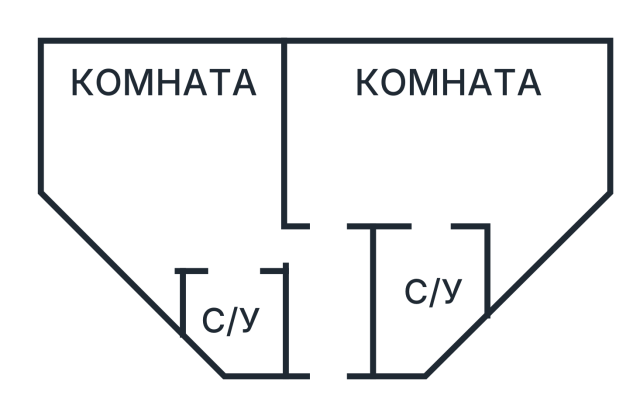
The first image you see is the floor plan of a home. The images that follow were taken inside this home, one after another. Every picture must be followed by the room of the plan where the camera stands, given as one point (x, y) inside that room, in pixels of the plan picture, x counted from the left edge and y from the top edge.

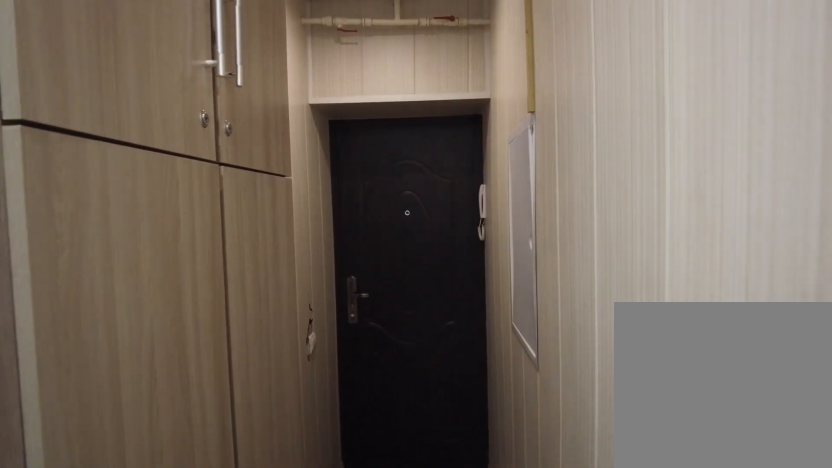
(336, 317)
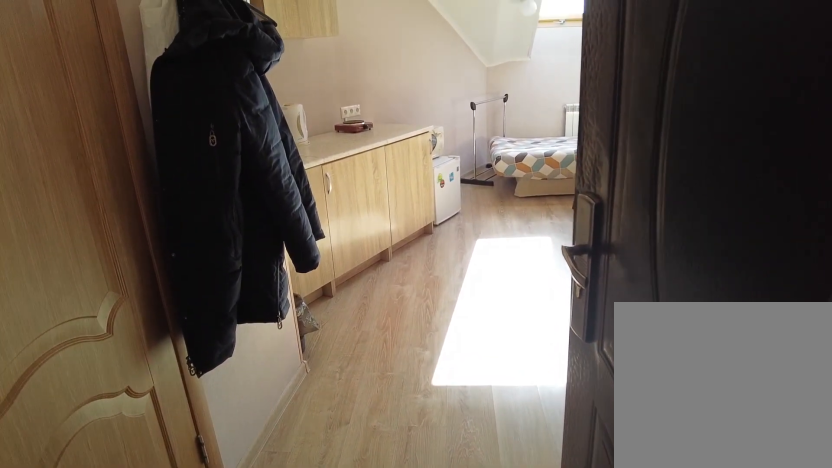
(307, 257)
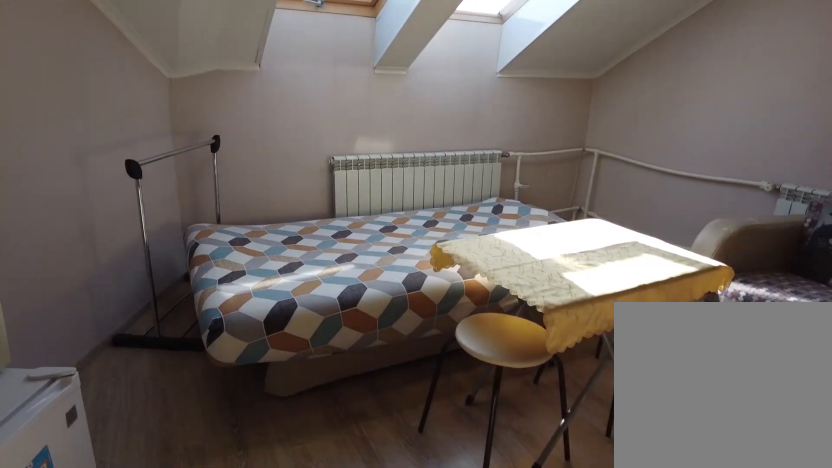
(209, 215)
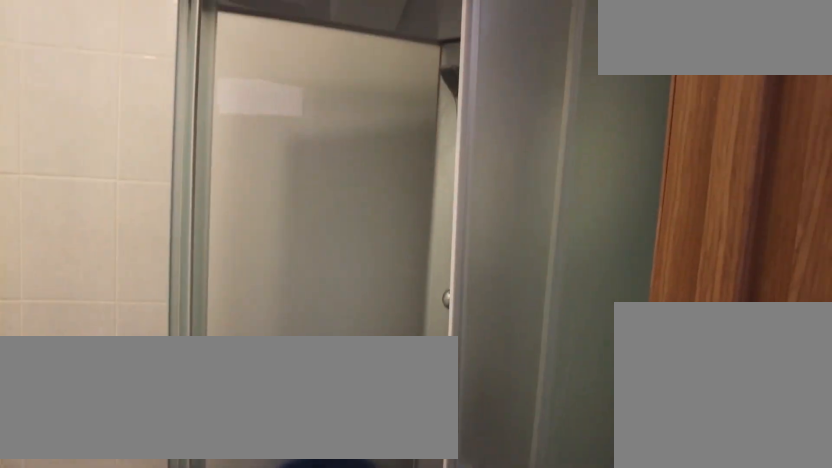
(247, 306)
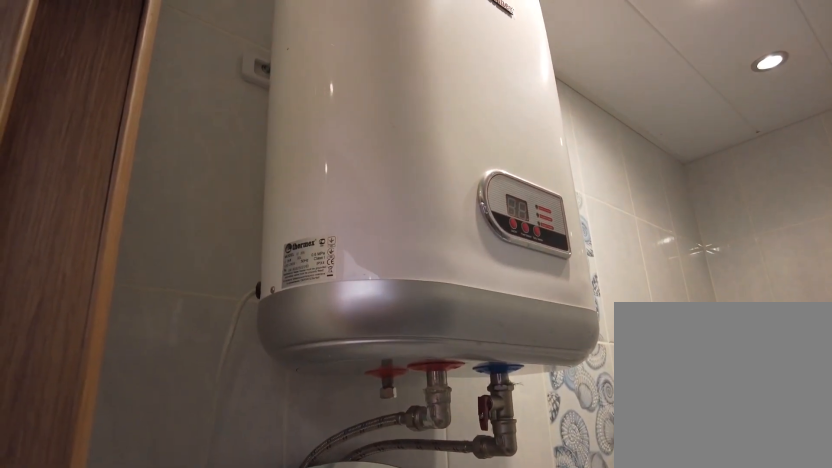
(247, 306)
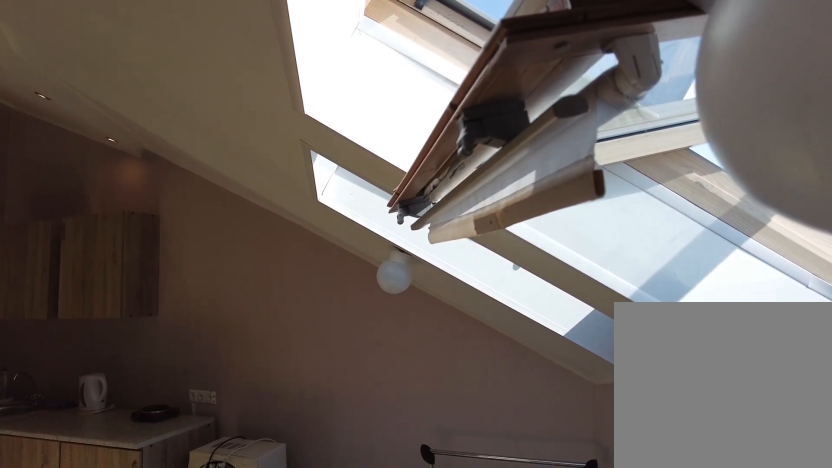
(237, 105)
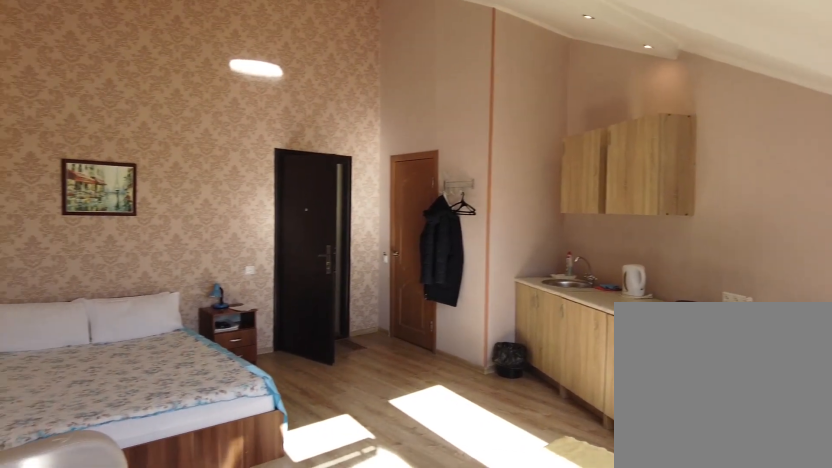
(237, 105)
